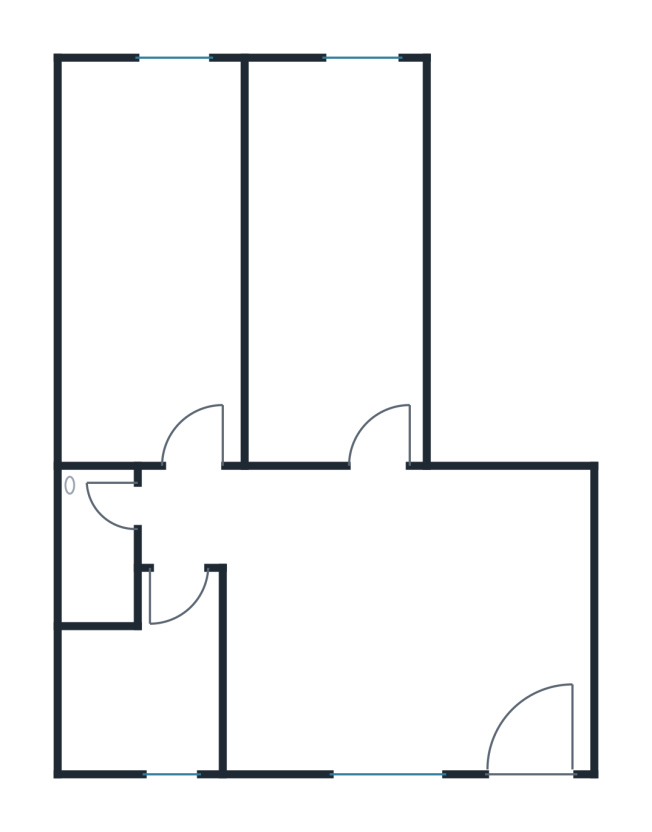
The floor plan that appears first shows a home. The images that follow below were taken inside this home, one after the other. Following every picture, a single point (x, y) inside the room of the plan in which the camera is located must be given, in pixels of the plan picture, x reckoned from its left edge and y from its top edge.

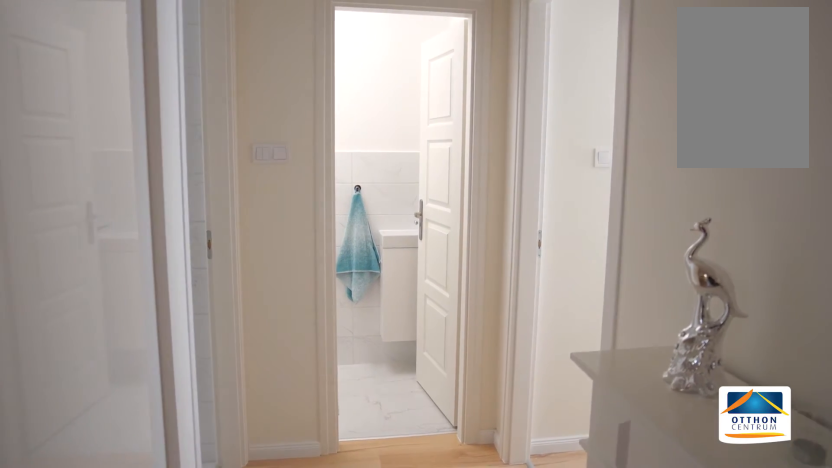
(227, 527)
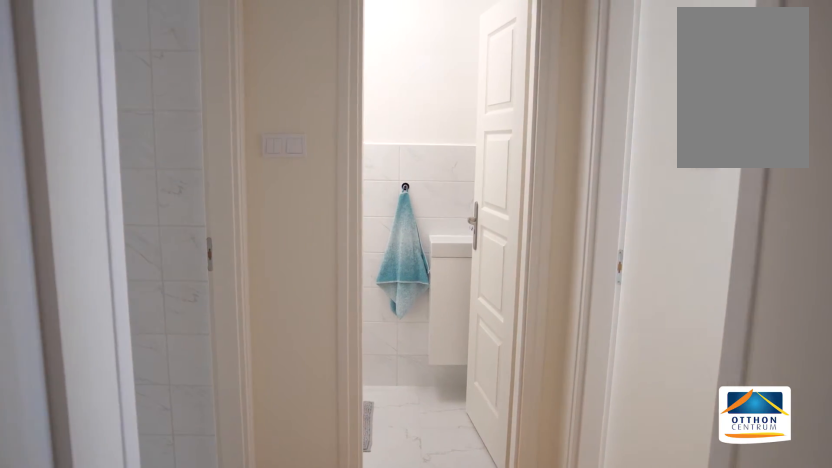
(227, 527)
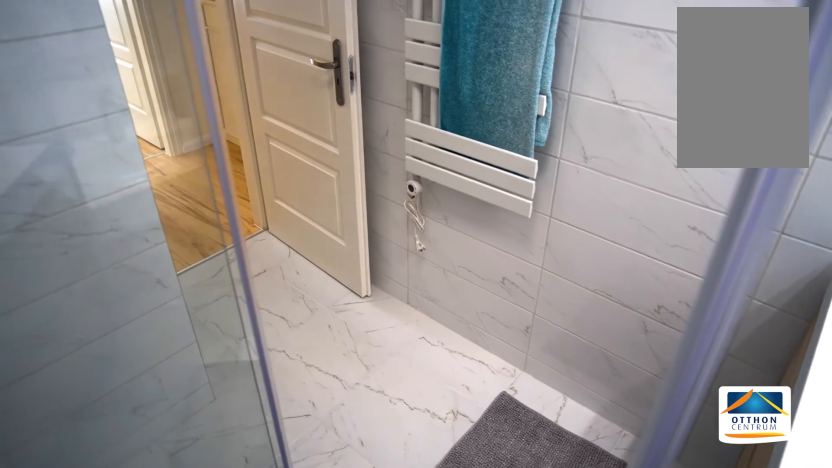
(147, 695)
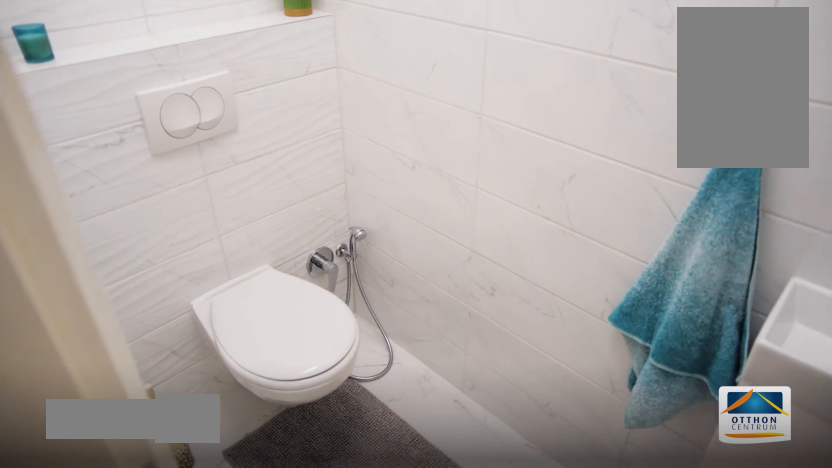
(101, 549)
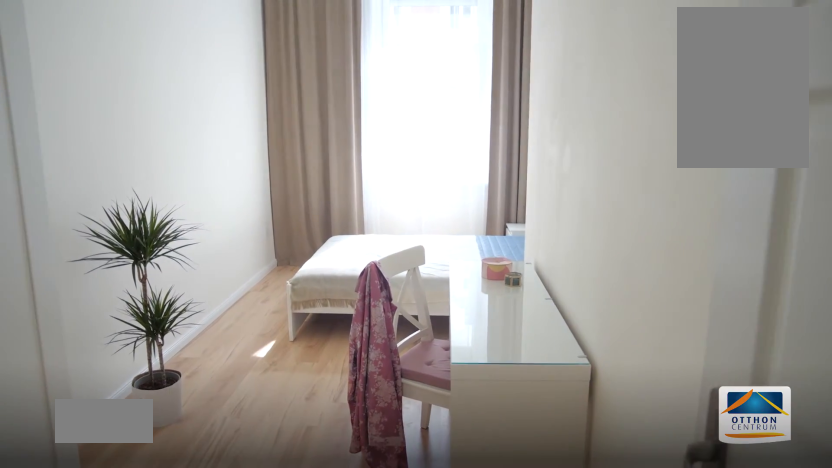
(152, 275)
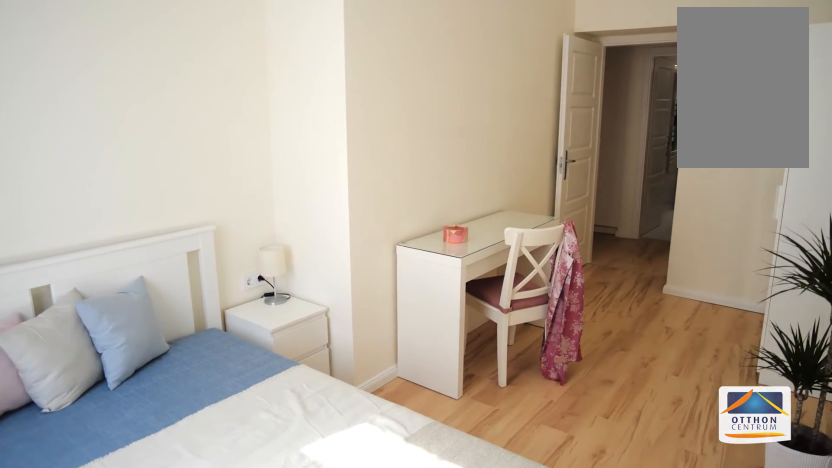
(152, 275)
